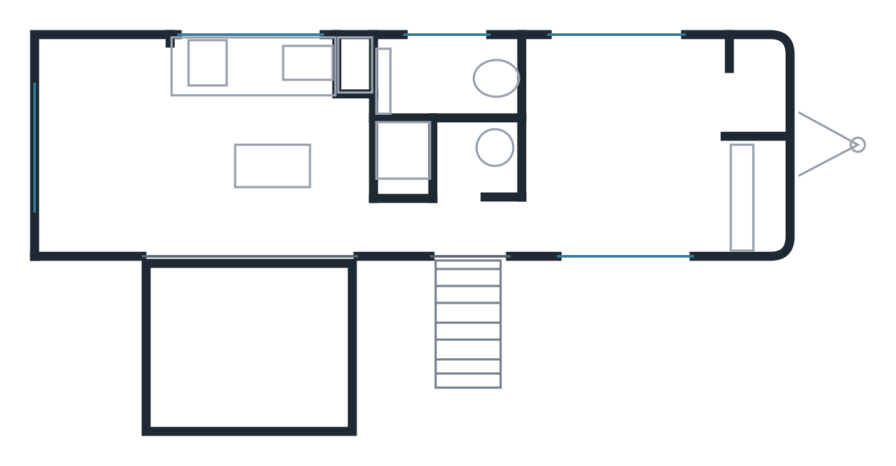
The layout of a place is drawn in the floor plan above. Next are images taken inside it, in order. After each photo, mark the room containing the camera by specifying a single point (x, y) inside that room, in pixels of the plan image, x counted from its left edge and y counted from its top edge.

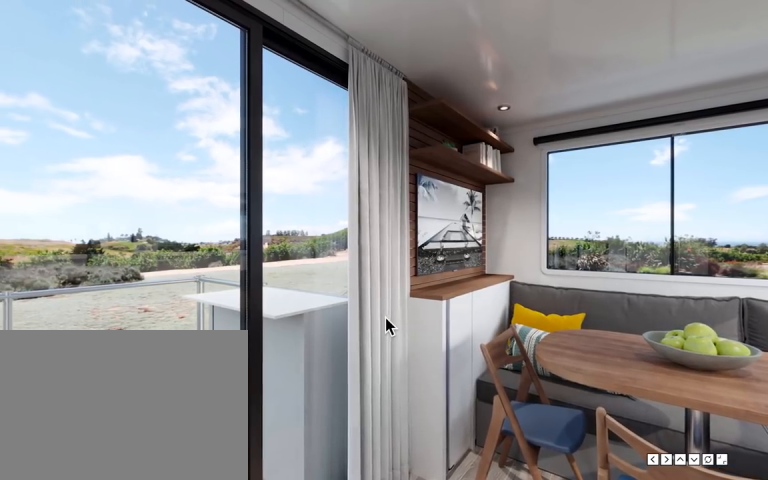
(271, 154)
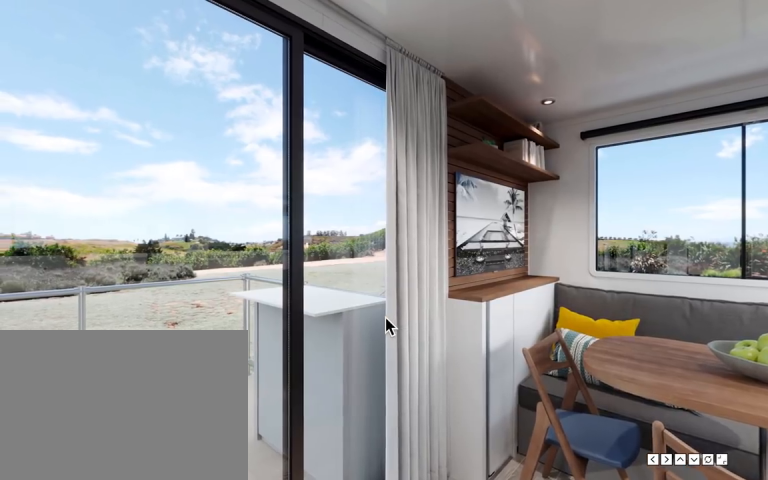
(271, 154)
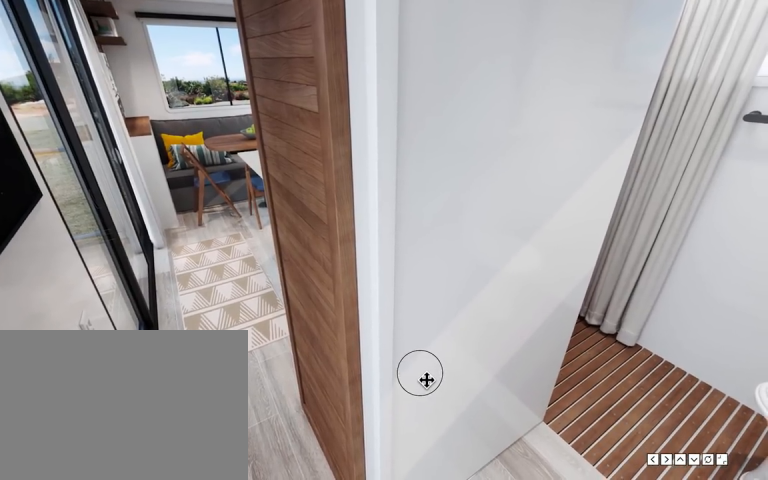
(450, 228)
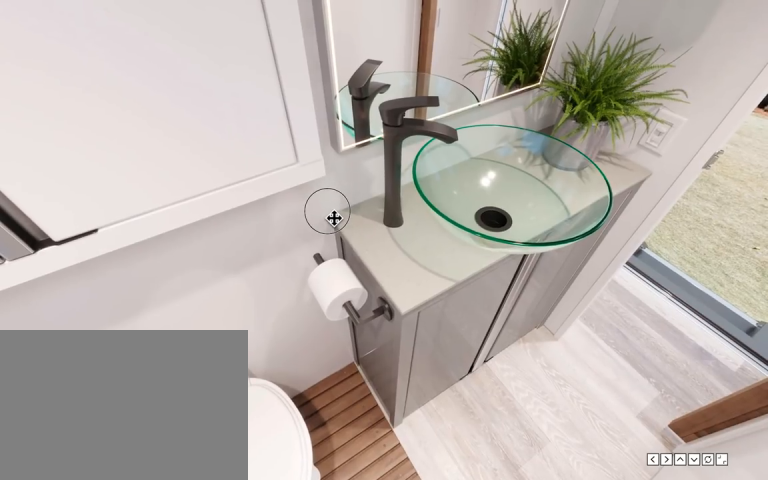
(452, 123)
